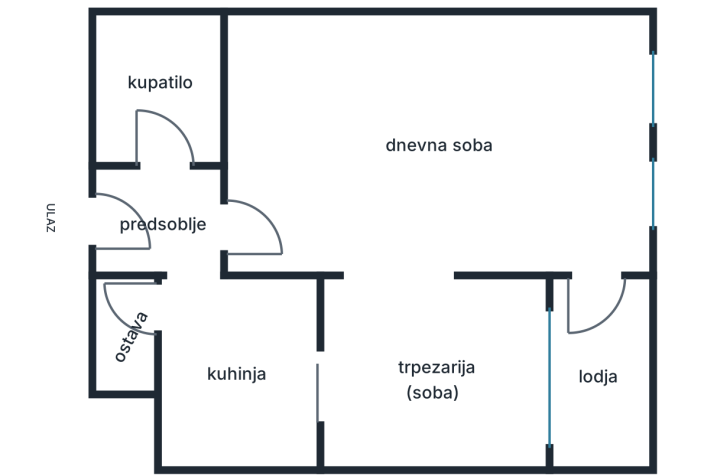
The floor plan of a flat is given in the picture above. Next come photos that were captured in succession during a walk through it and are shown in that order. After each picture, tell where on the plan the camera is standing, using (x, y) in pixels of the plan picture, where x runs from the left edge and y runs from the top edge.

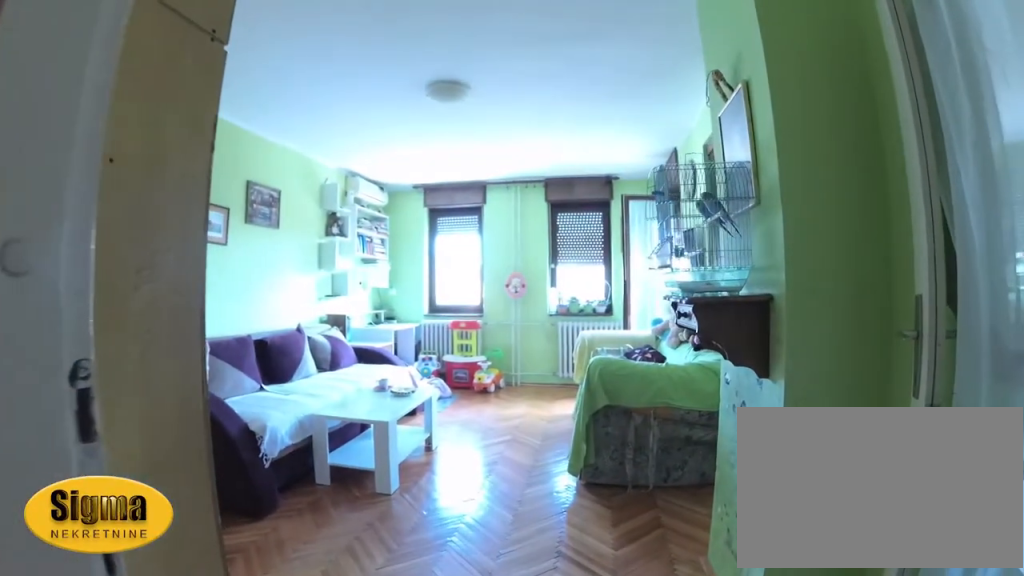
(203, 217)
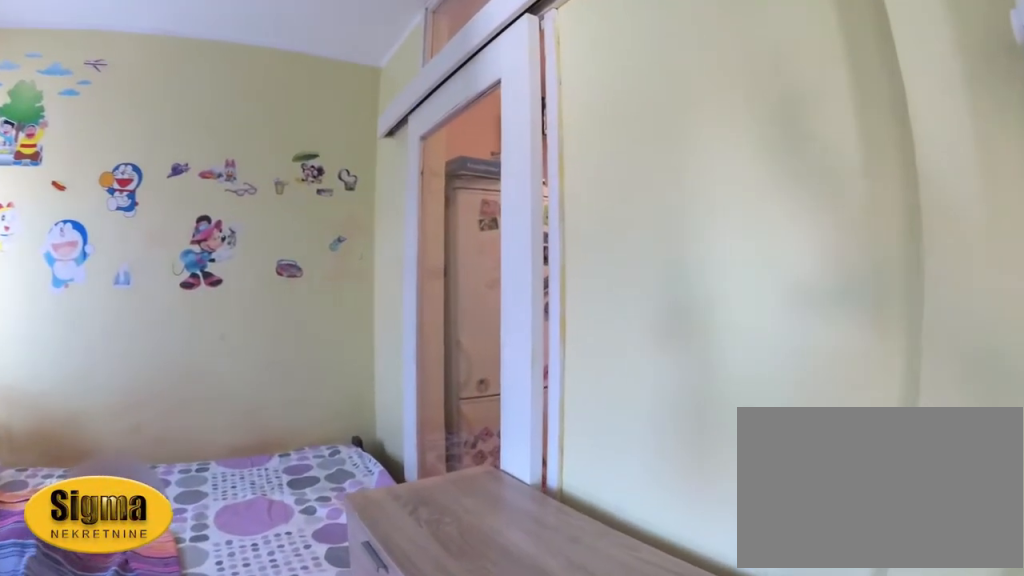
(396, 275)
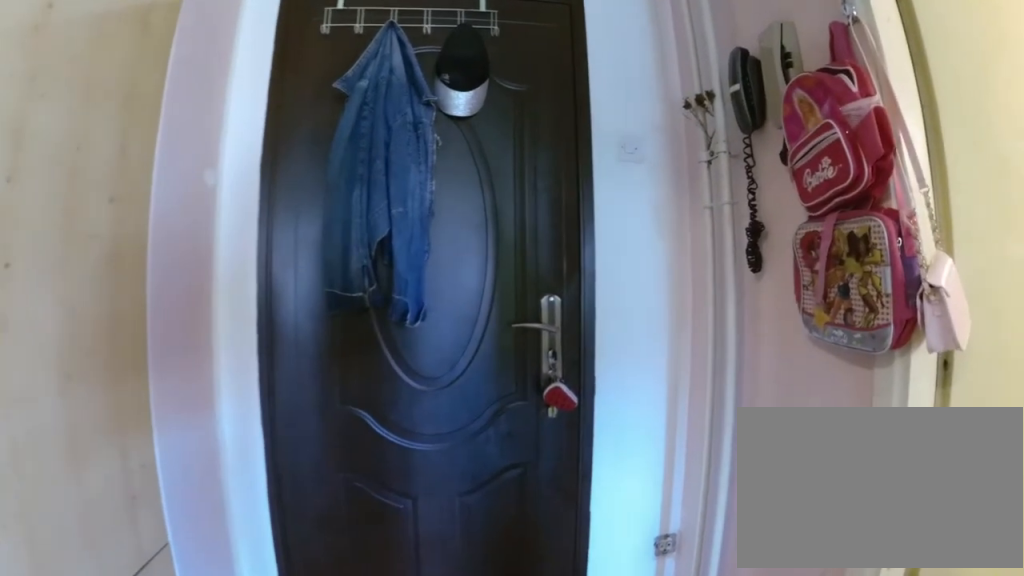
(154, 220)
